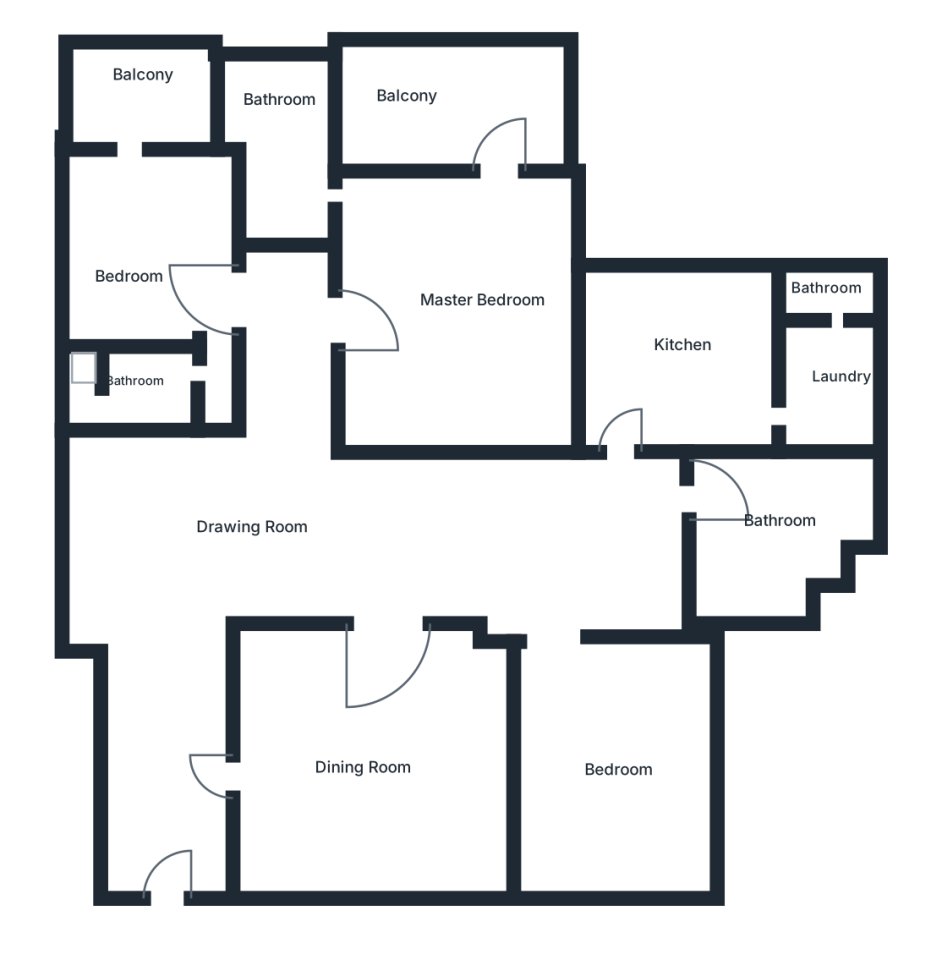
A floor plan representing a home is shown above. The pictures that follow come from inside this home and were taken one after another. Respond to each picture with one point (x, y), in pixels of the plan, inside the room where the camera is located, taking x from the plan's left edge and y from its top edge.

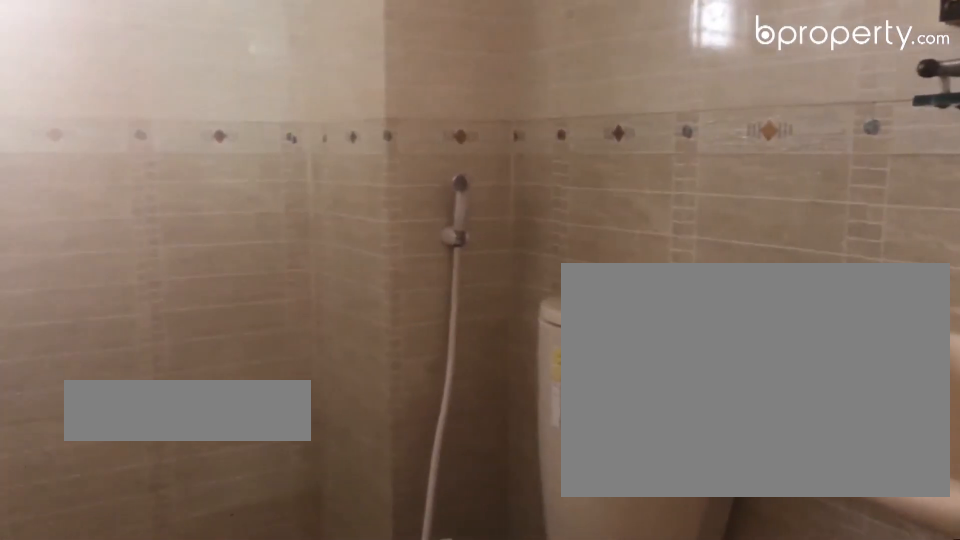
(786, 513)
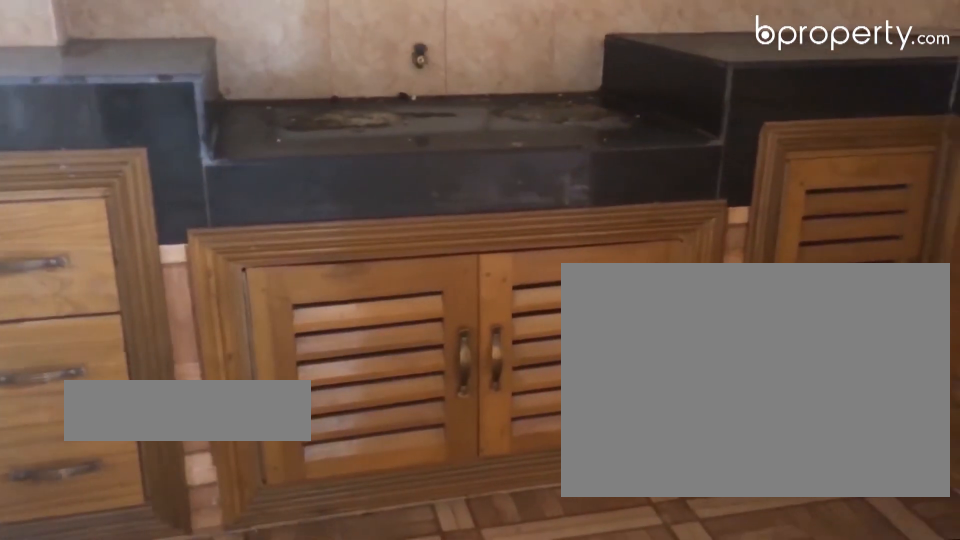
(672, 365)
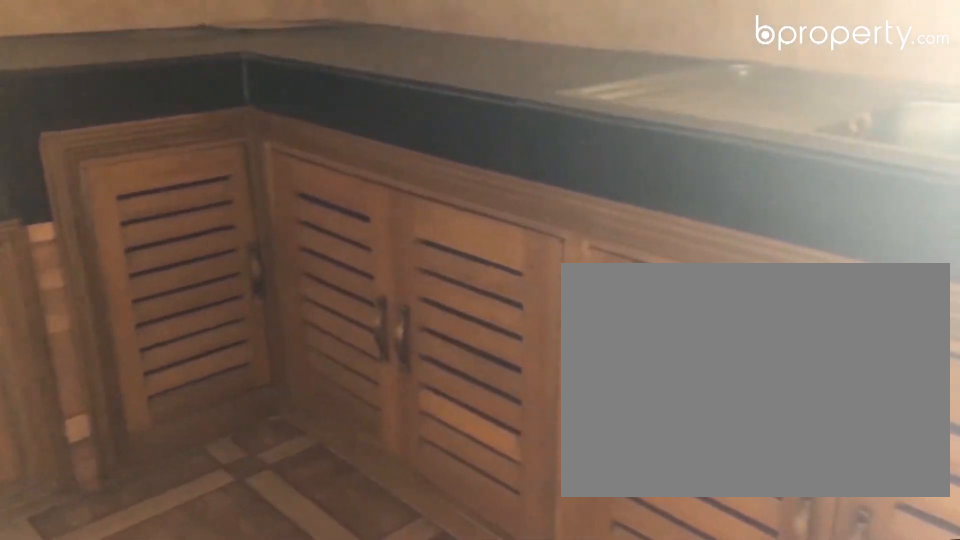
(672, 365)
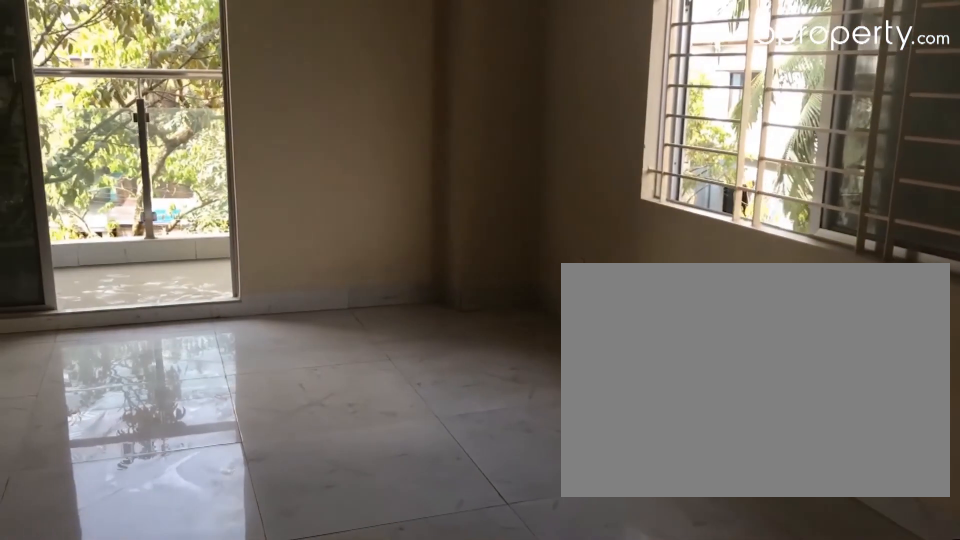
(458, 305)
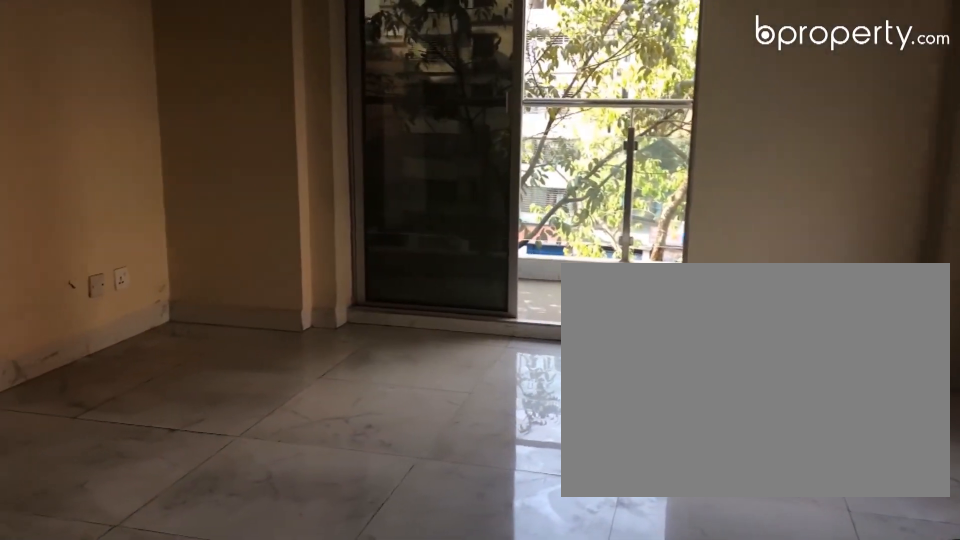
(458, 305)
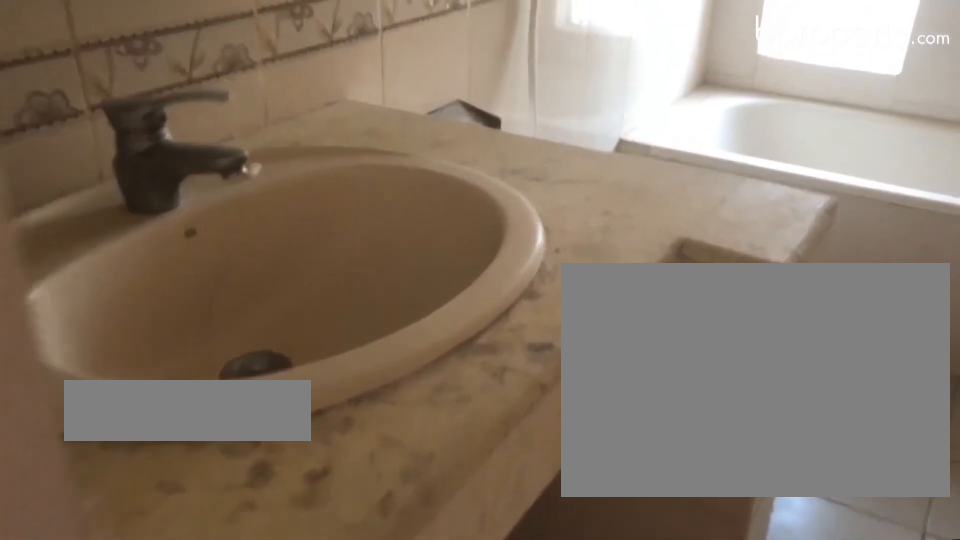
(268, 136)
